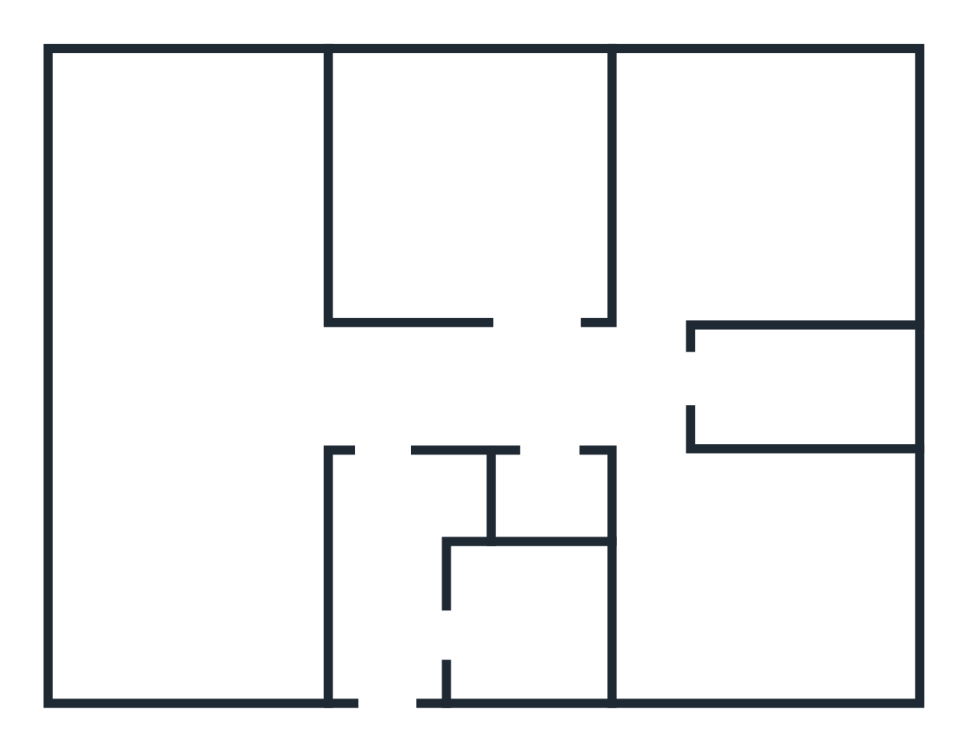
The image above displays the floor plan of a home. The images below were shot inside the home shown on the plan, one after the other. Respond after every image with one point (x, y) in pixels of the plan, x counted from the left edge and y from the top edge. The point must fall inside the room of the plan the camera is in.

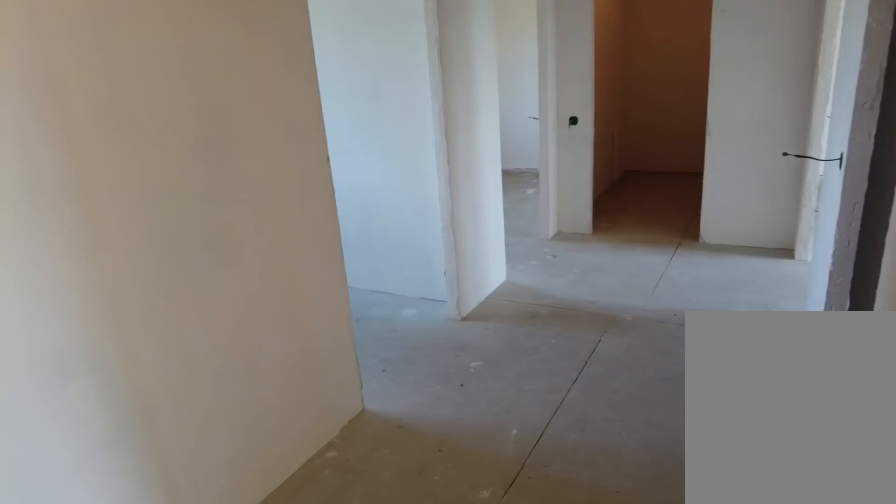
(388, 418)
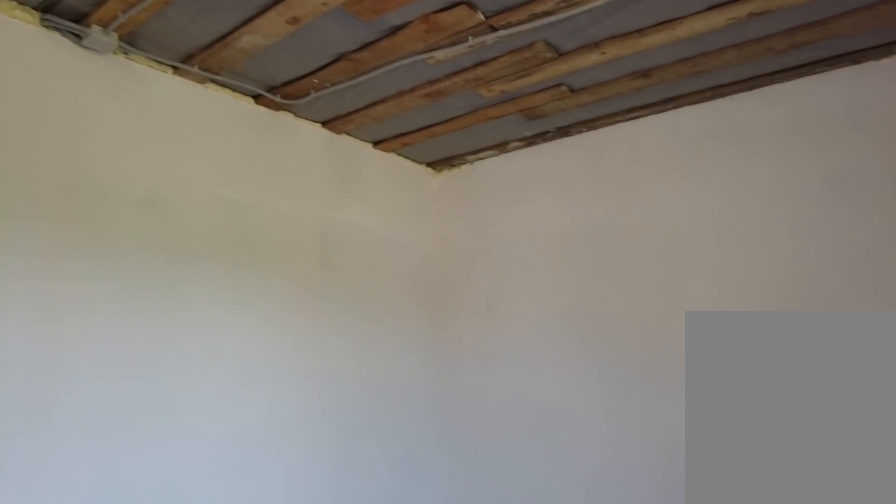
(700, 607)
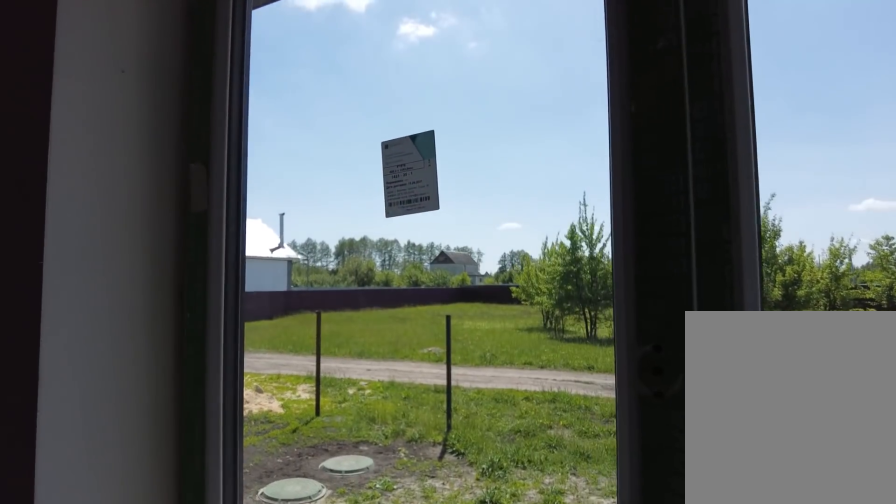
(700, 607)
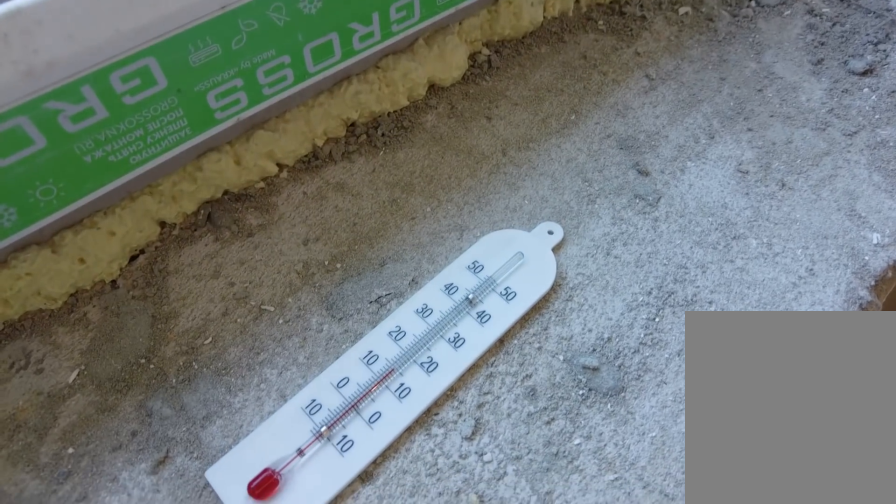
(674, 266)
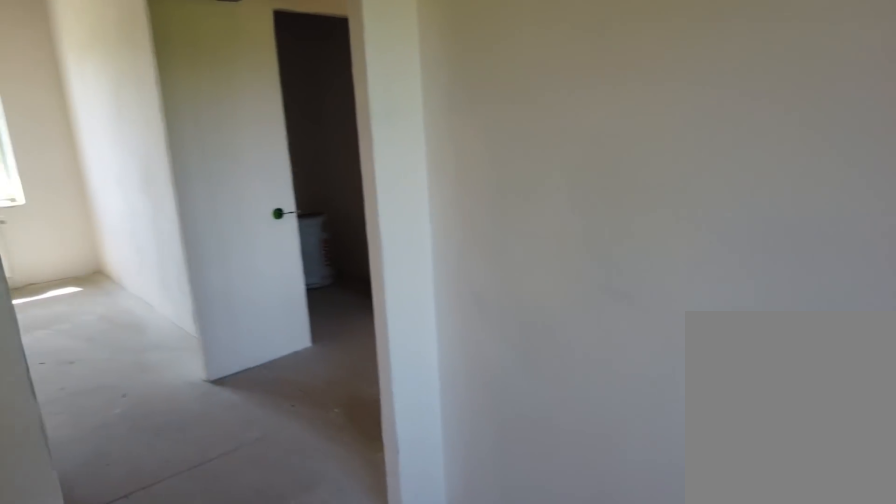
(674, 266)
